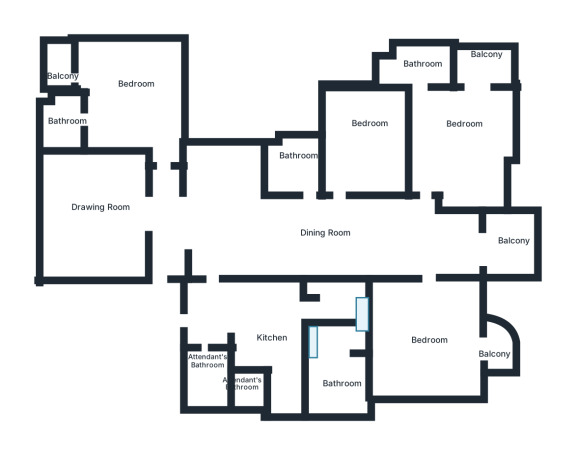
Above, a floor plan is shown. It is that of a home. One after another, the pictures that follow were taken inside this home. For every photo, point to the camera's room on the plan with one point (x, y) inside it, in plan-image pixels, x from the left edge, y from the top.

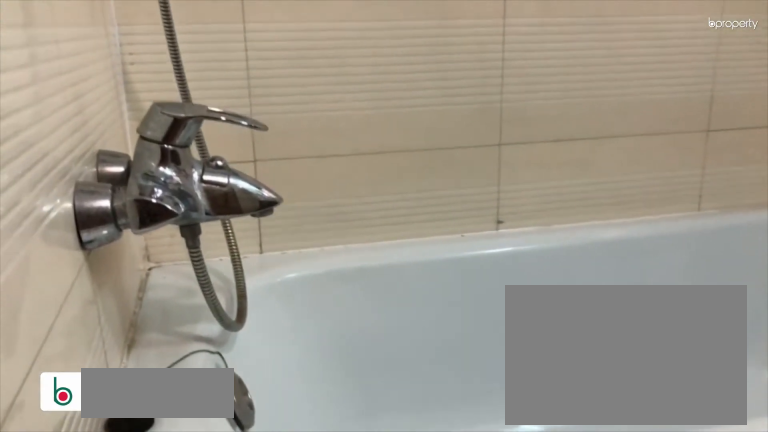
(70, 121)
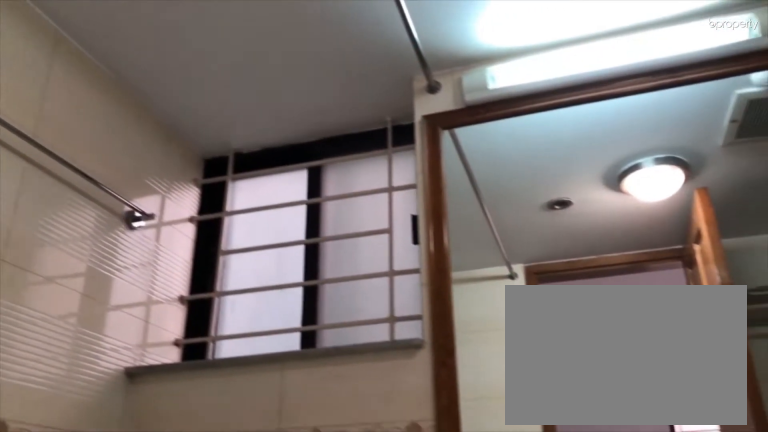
(70, 121)
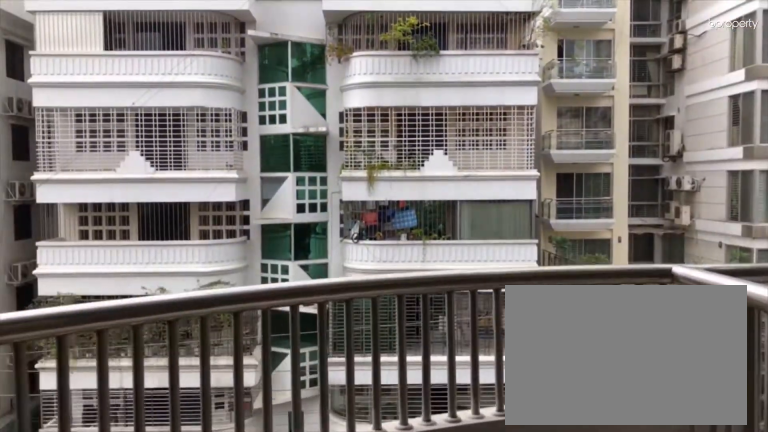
(496, 345)
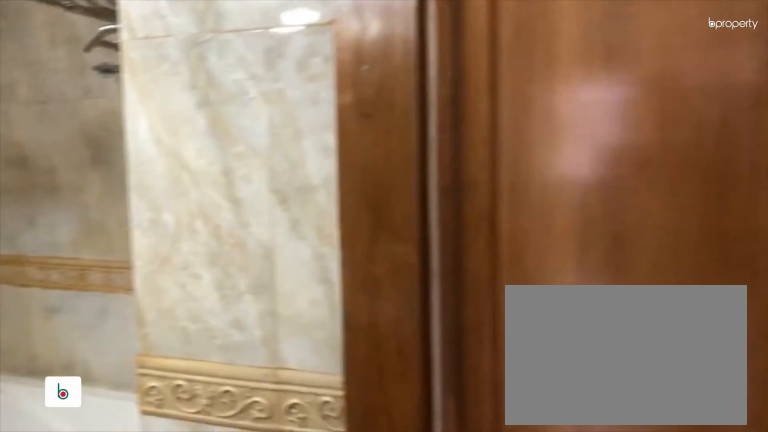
(335, 383)
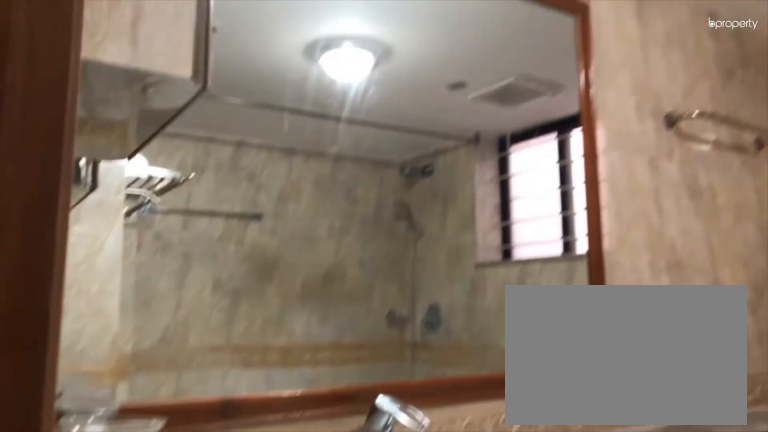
(335, 383)
